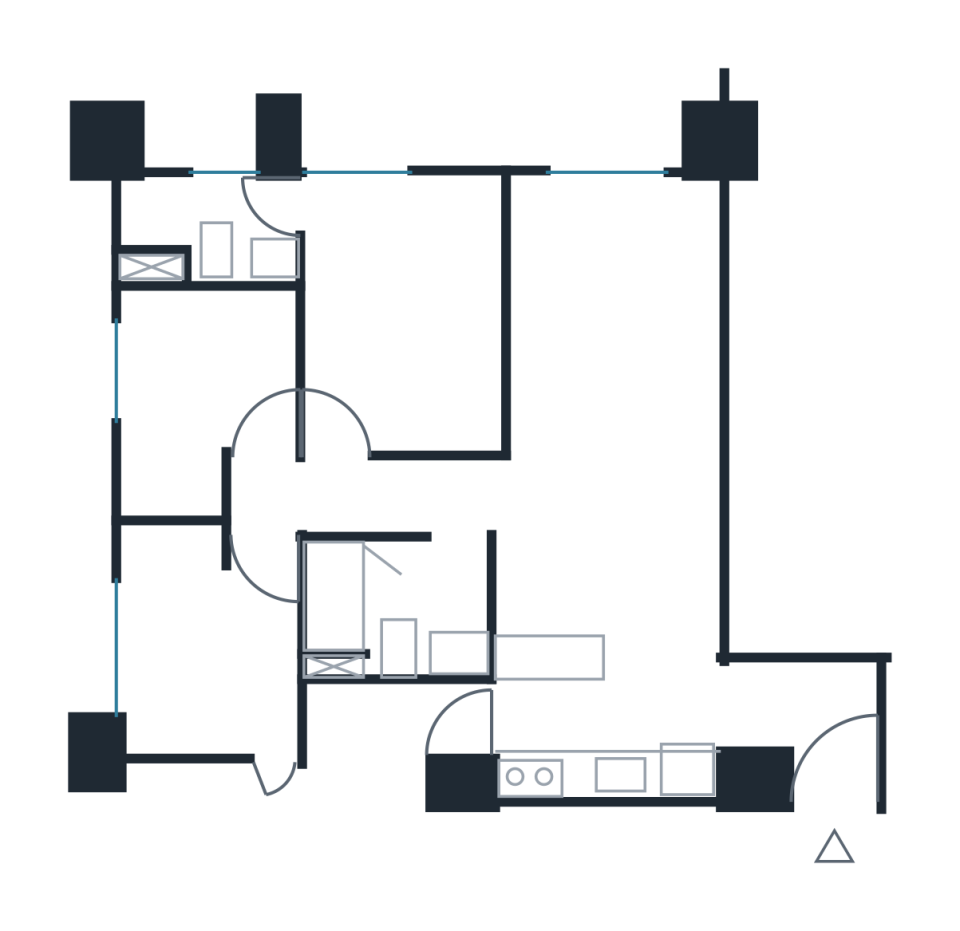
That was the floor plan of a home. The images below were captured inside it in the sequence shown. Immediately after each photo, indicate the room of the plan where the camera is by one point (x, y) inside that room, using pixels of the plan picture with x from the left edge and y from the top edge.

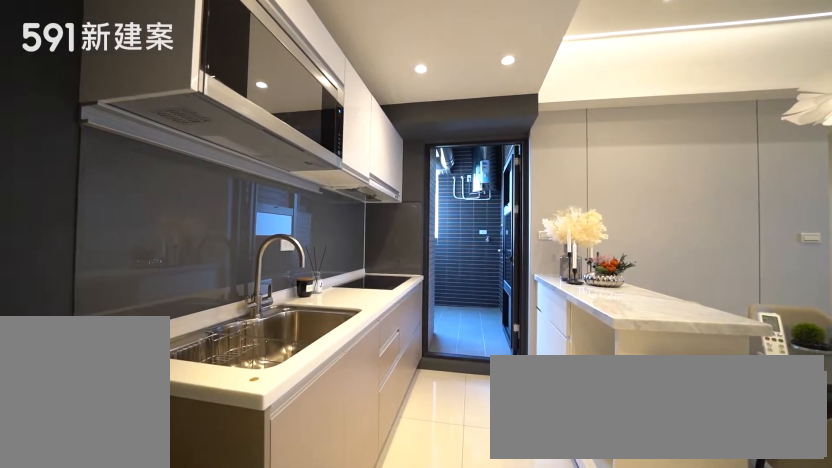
(606, 741)
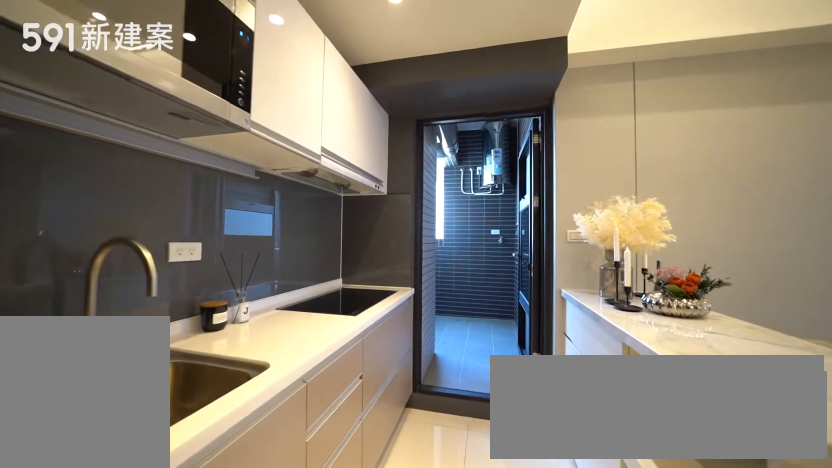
(606, 741)
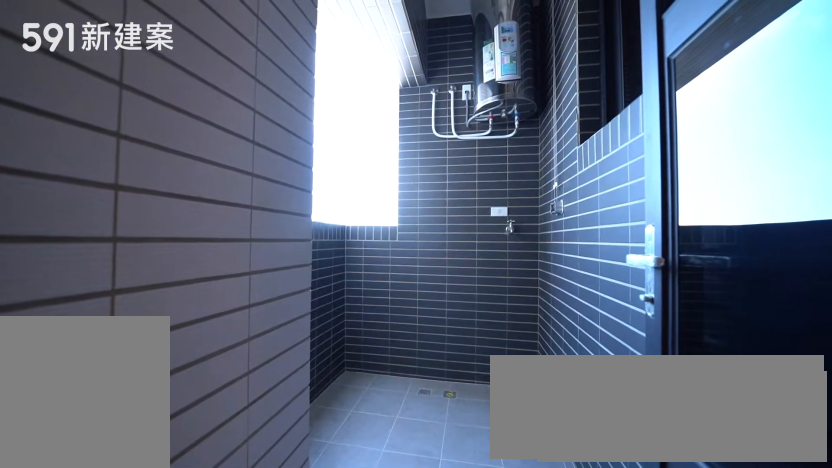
(384, 740)
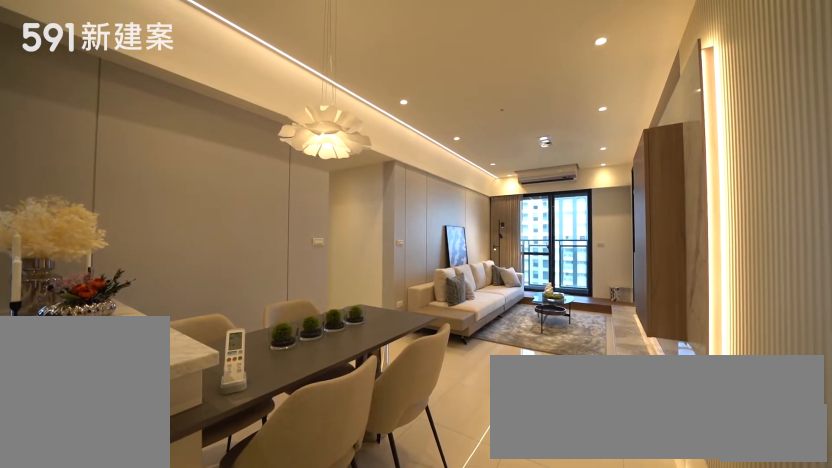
(609, 584)
